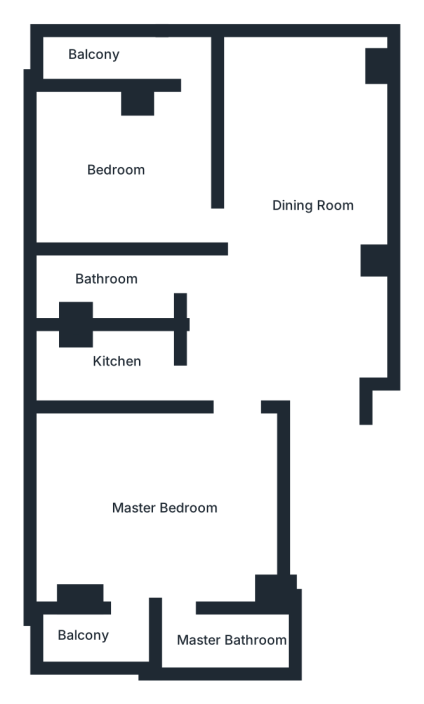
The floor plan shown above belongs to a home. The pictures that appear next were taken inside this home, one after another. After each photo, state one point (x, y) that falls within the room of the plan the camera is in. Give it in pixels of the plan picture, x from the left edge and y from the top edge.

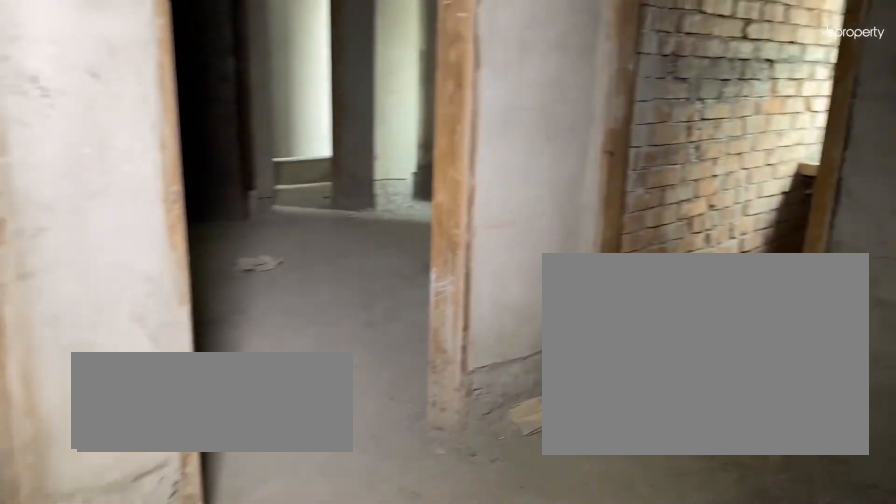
(308, 257)
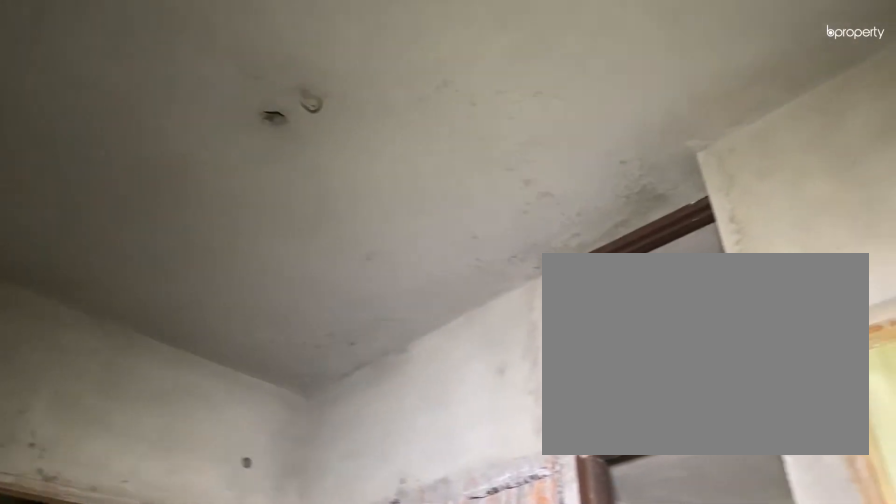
(308, 257)
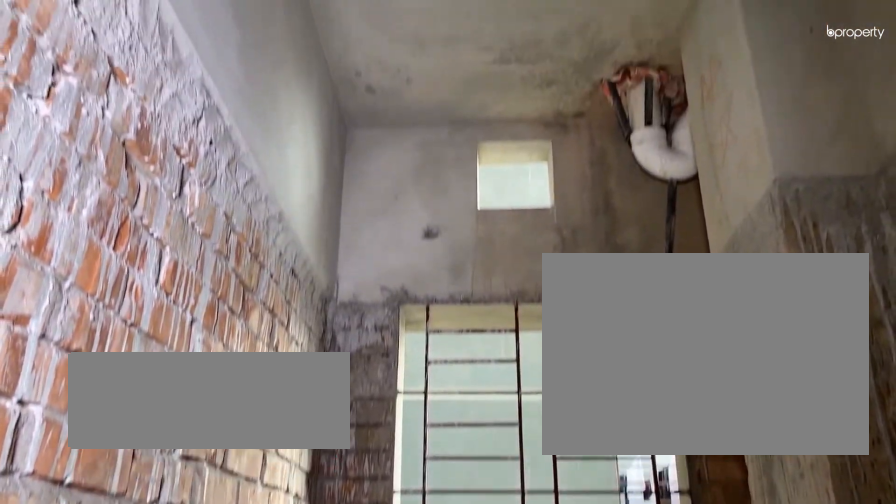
(116, 367)
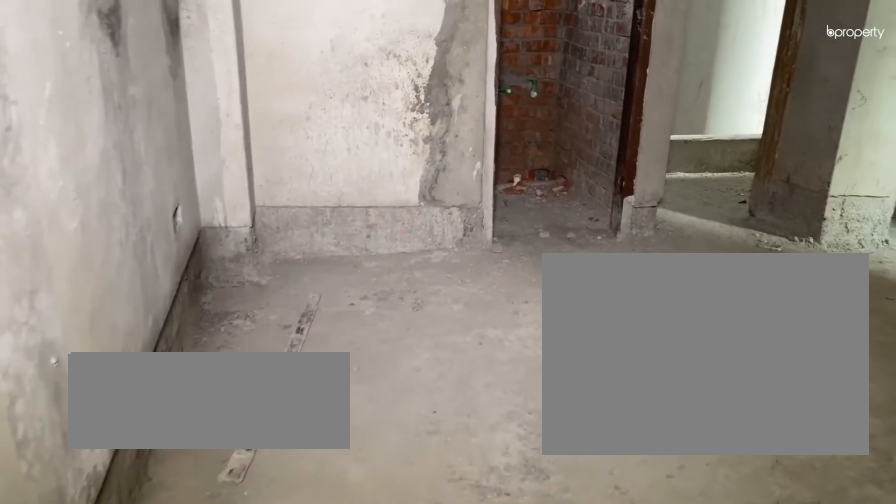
(175, 506)
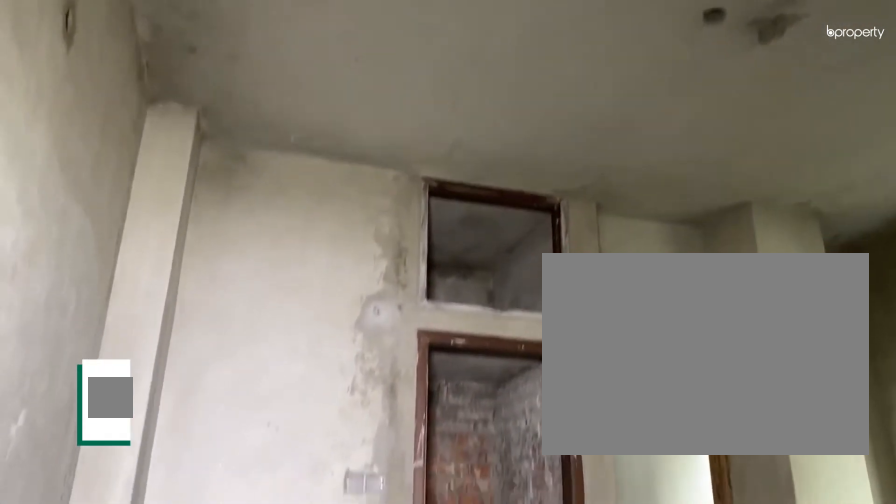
(175, 506)
